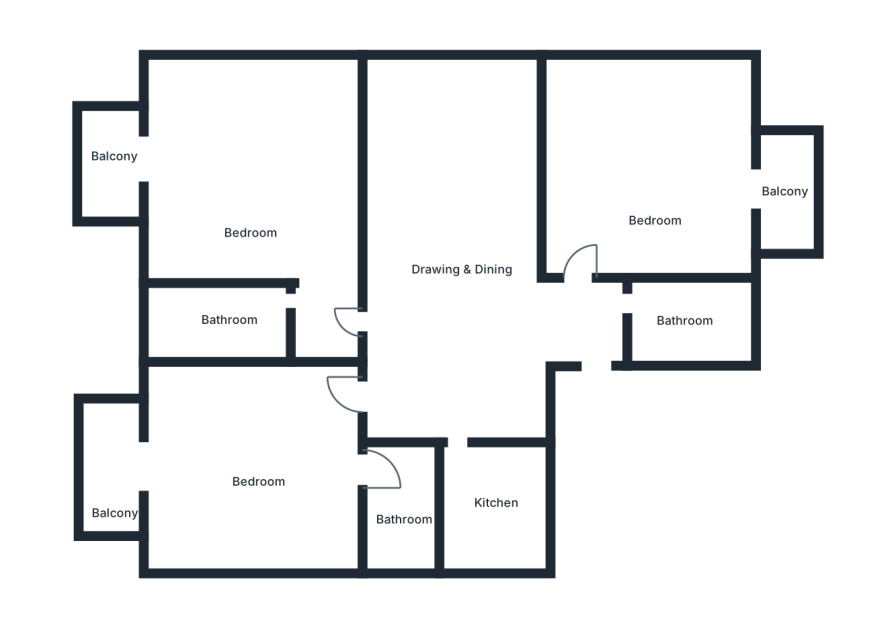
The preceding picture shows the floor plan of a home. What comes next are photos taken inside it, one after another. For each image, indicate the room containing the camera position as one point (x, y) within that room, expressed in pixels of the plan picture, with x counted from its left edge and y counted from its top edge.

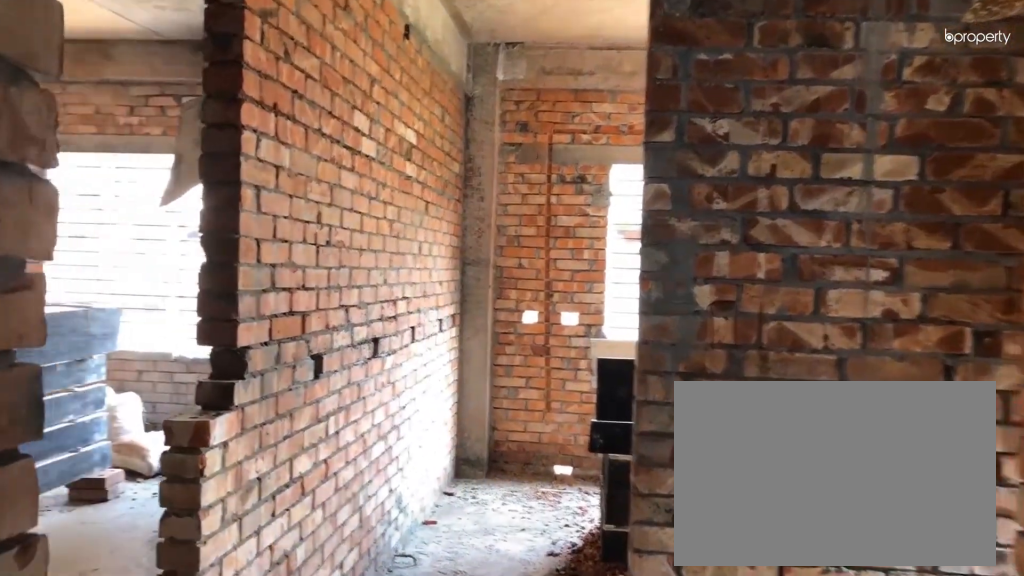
(534, 315)
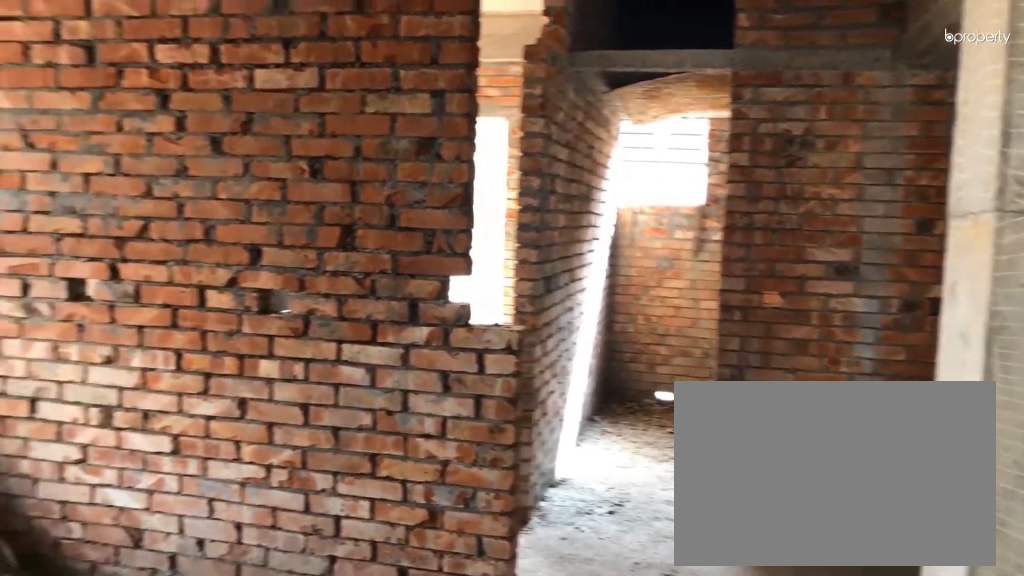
(453, 234)
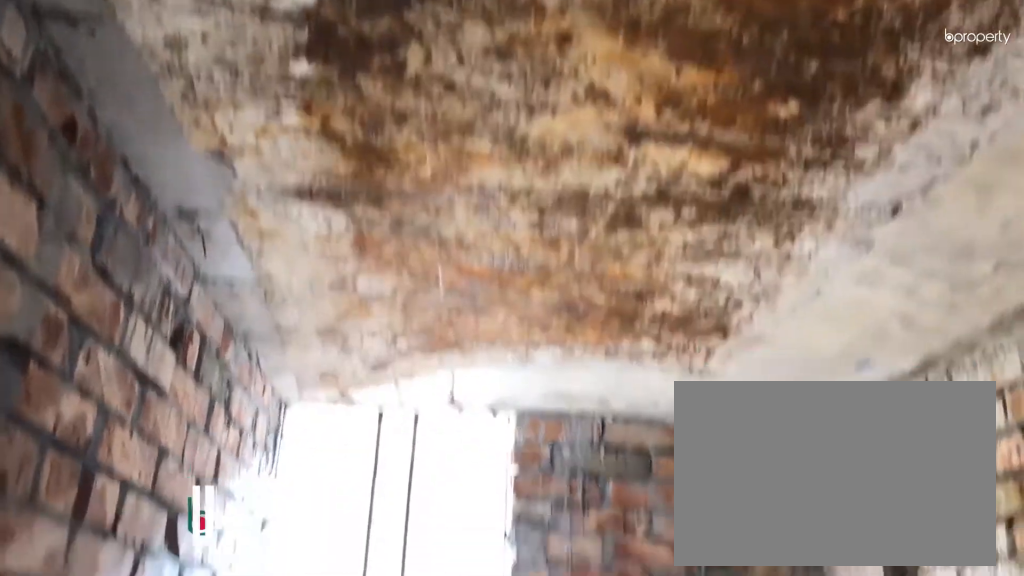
(674, 322)
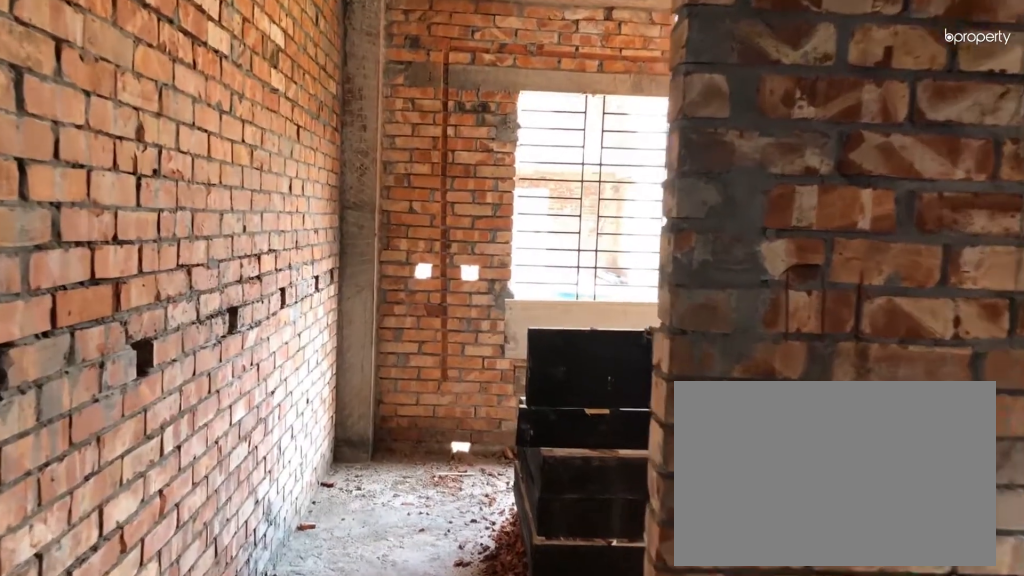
(574, 299)
